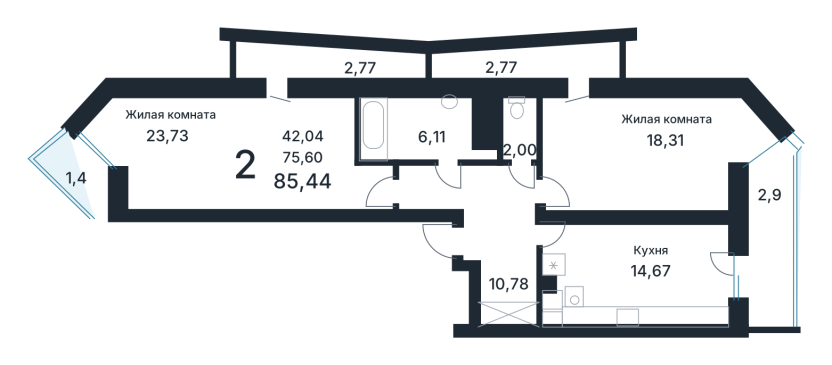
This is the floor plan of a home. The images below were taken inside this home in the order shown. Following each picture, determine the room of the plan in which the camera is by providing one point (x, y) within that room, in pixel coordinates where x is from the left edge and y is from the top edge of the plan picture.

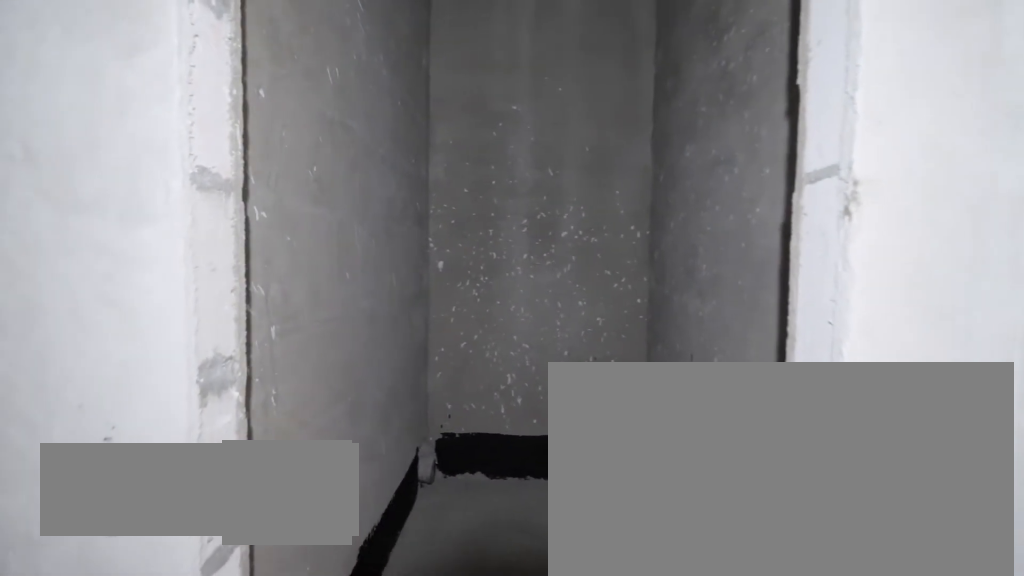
(518, 130)
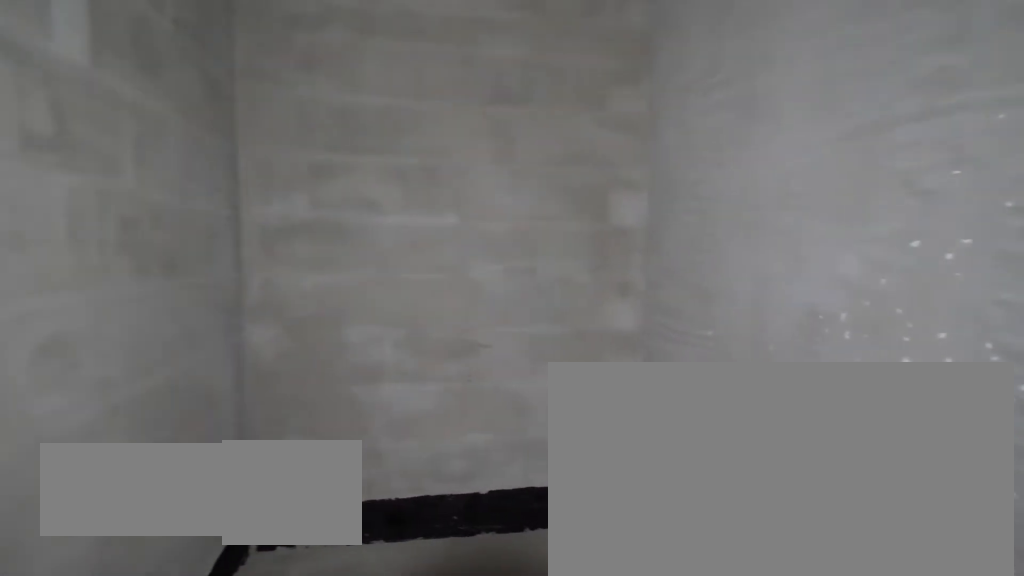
(420, 131)
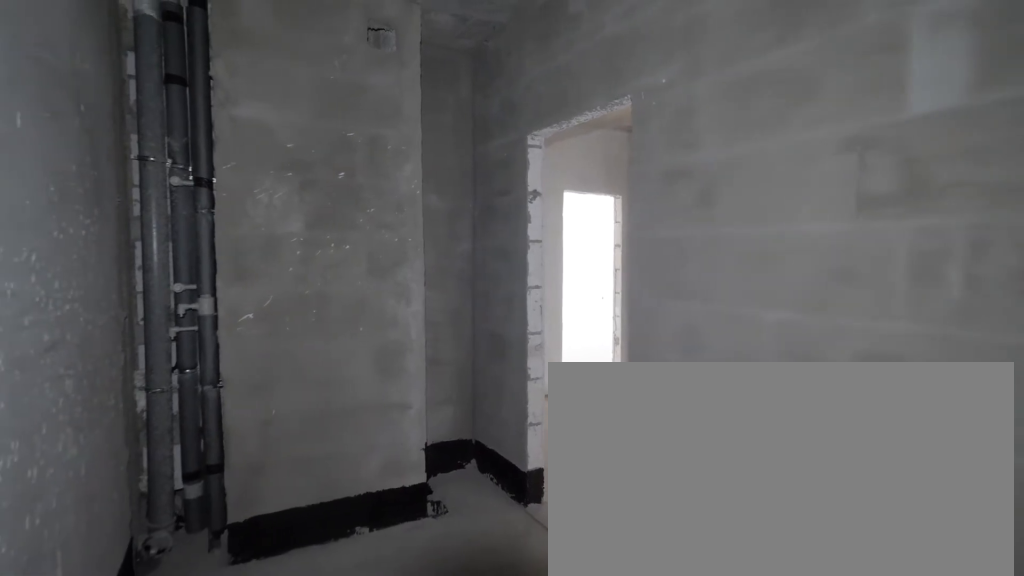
(420, 131)
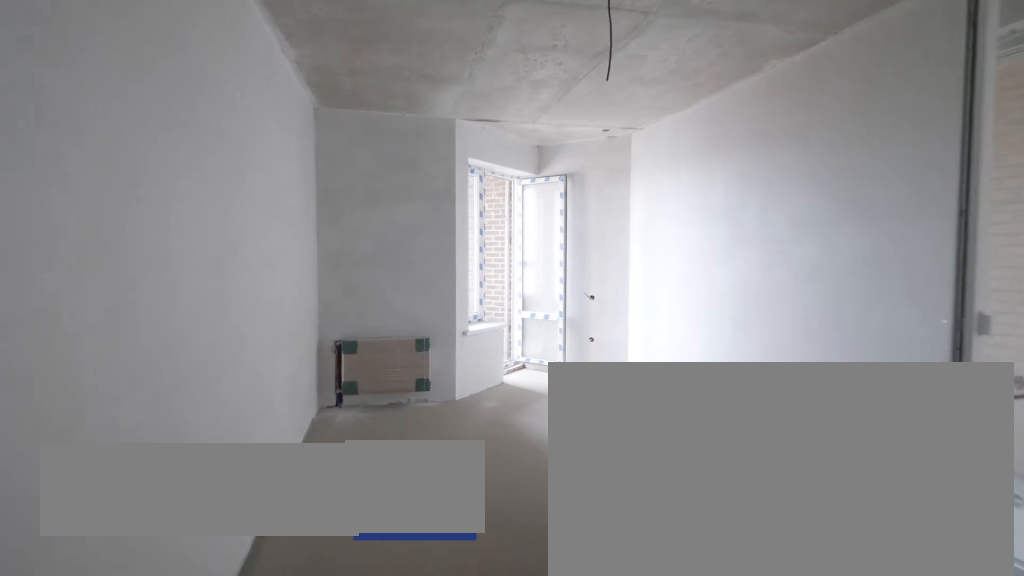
(287, 159)
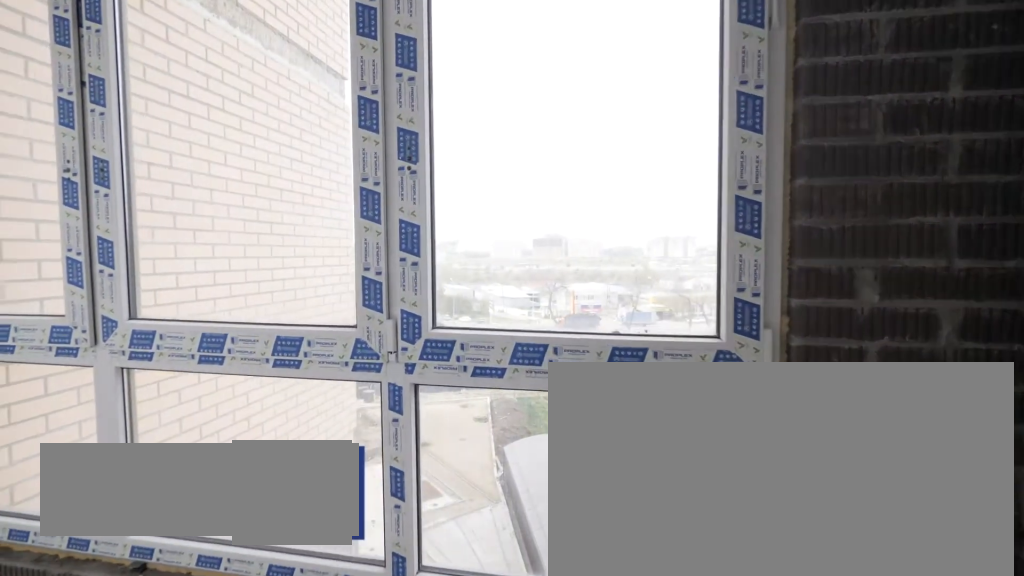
(77, 176)
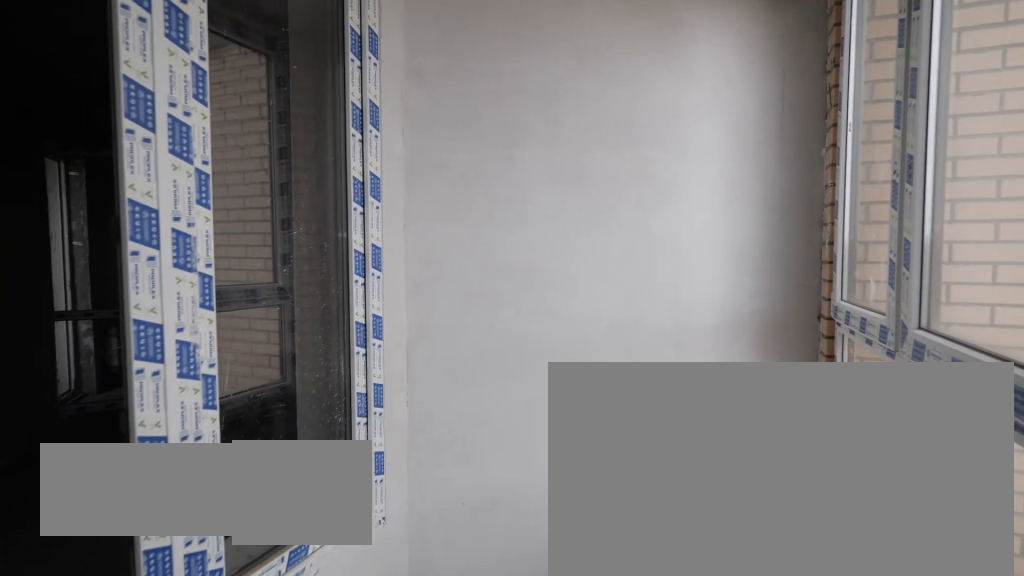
(77, 176)
